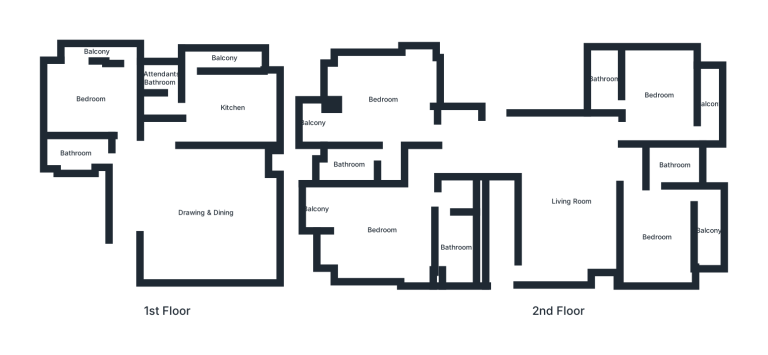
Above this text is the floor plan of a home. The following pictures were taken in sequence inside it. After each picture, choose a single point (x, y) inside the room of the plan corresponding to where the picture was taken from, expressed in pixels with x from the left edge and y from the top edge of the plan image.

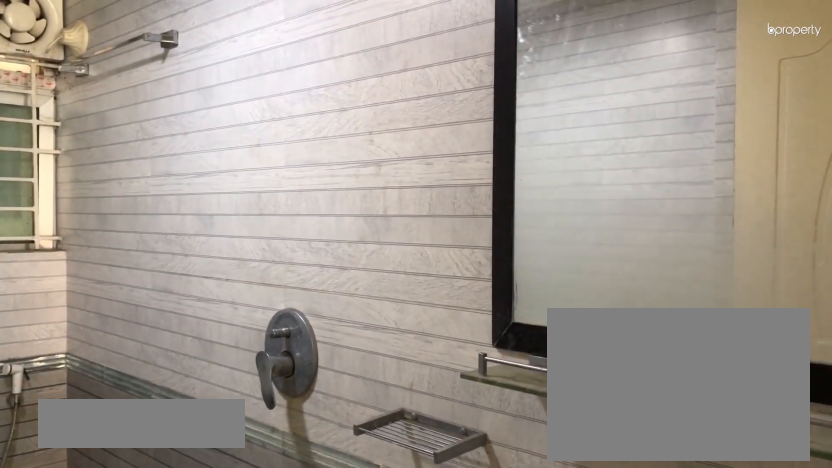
(75, 154)
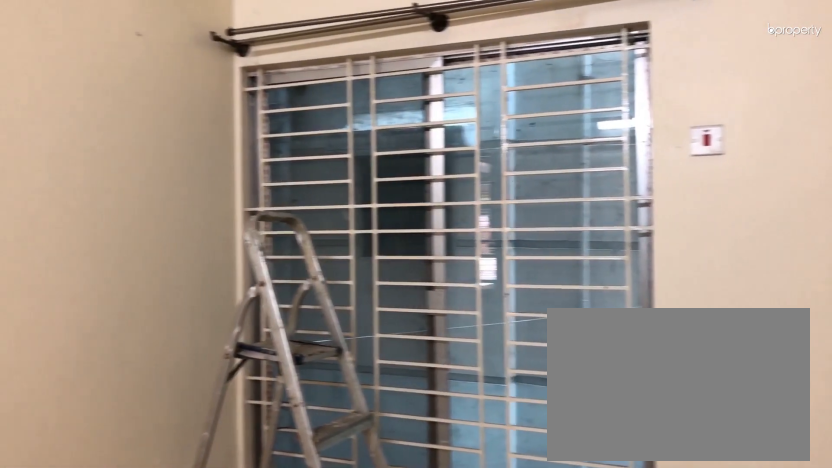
(90, 98)
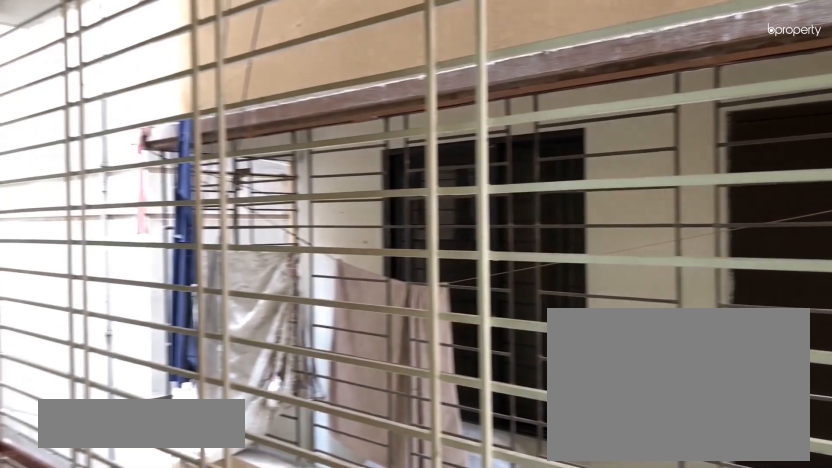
(97, 51)
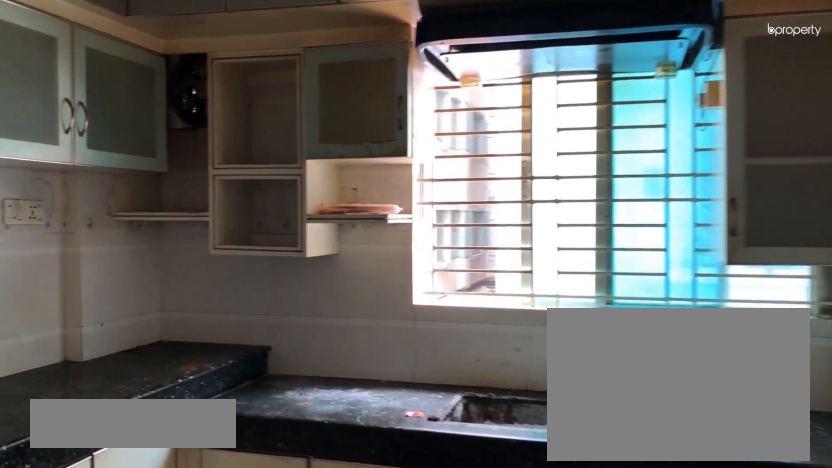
(231, 108)
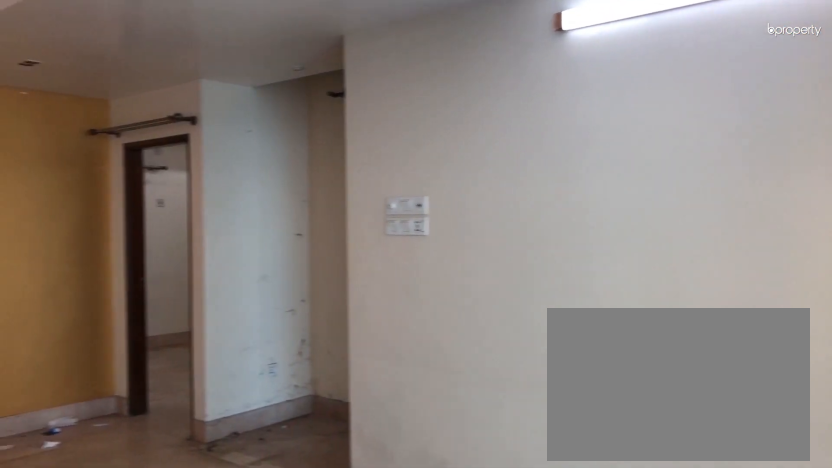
(571, 219)
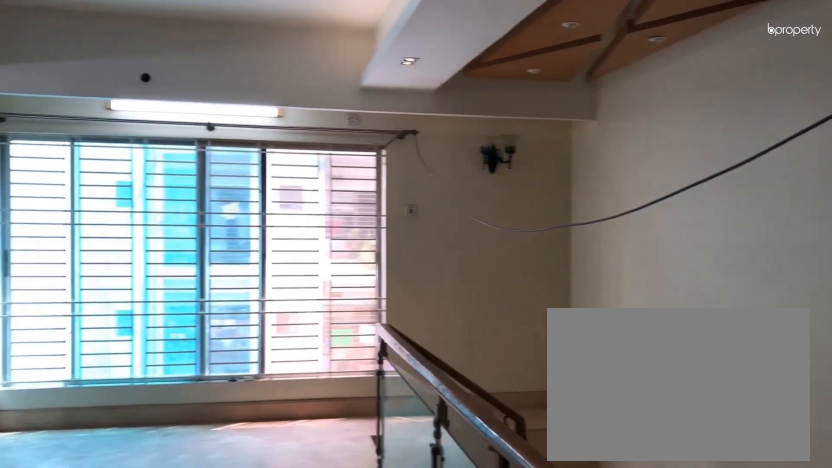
(571, 201)
